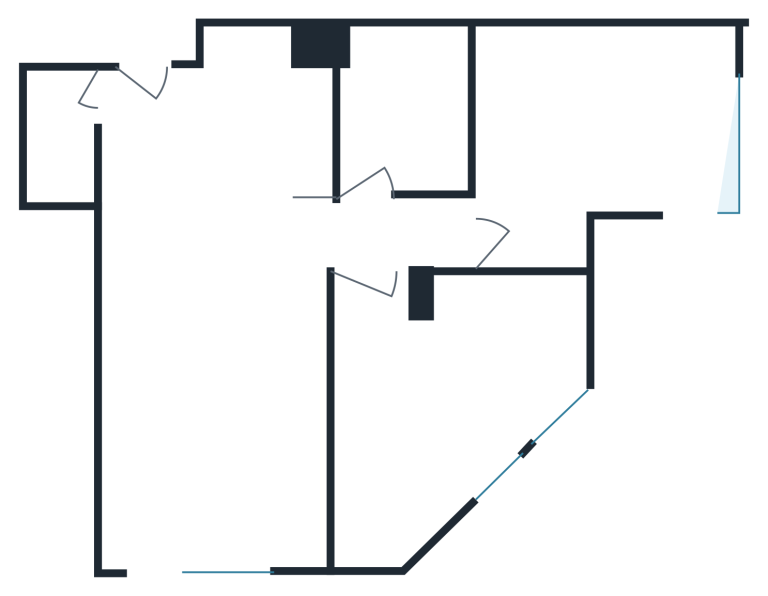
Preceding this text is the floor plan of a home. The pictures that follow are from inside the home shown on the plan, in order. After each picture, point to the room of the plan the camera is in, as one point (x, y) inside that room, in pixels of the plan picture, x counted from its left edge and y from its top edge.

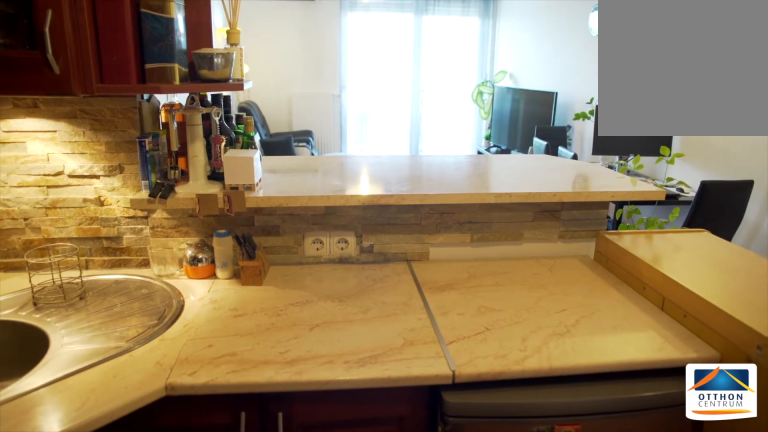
(211, 165)
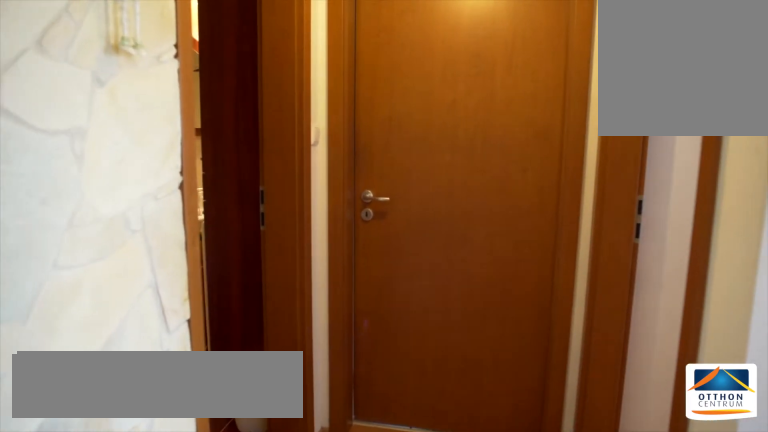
(323, 242)
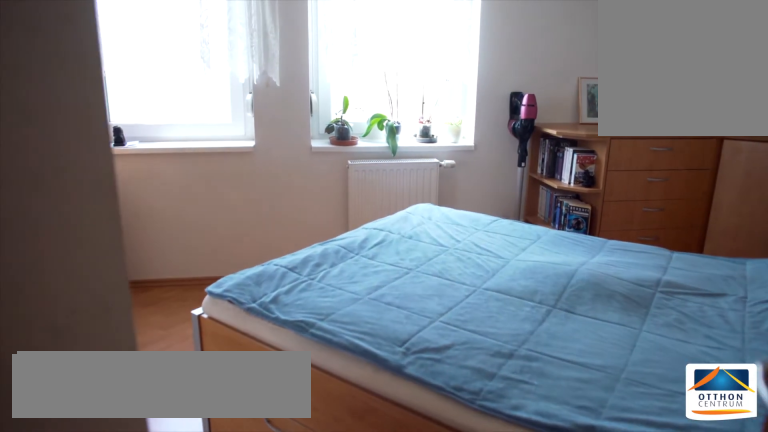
(452, 404)
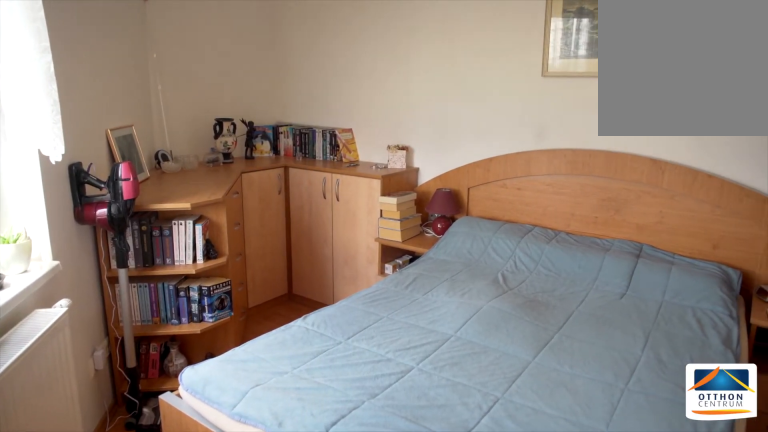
(451, 404)
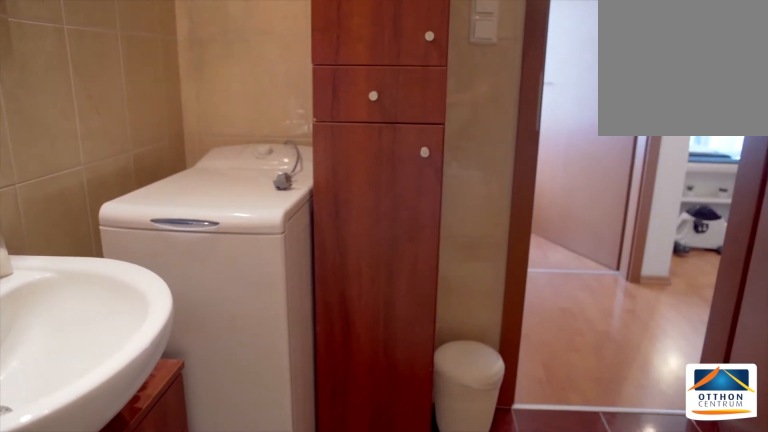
(400, 112)
